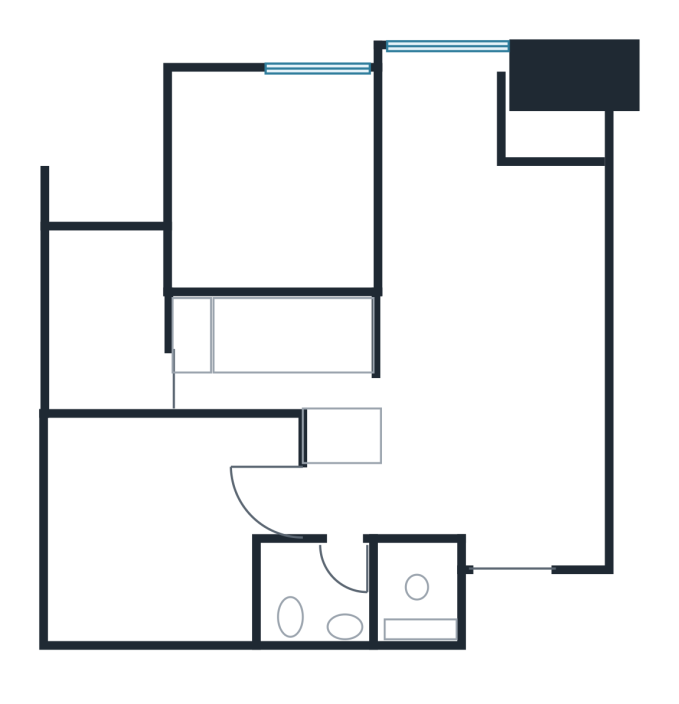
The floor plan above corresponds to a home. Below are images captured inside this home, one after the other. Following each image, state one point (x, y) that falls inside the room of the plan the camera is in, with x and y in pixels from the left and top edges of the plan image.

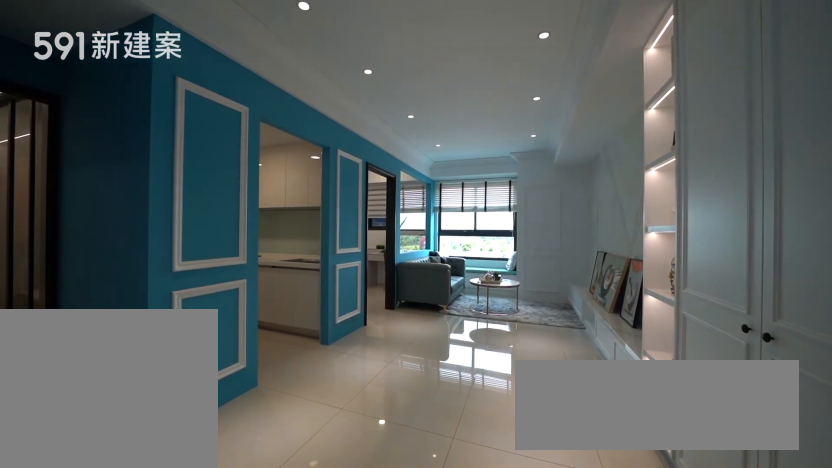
(492, 409)
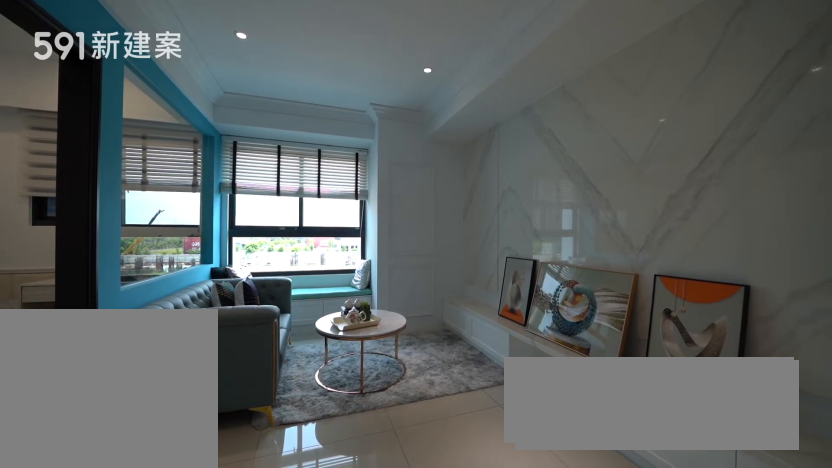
(484, 218)
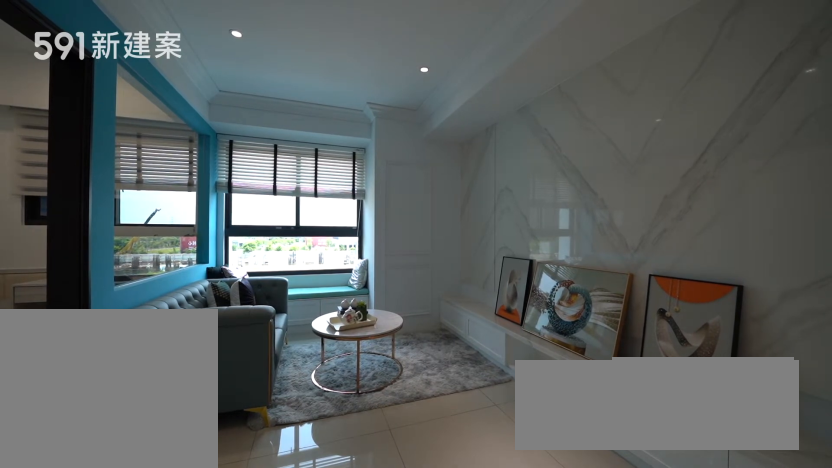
(484, 218)
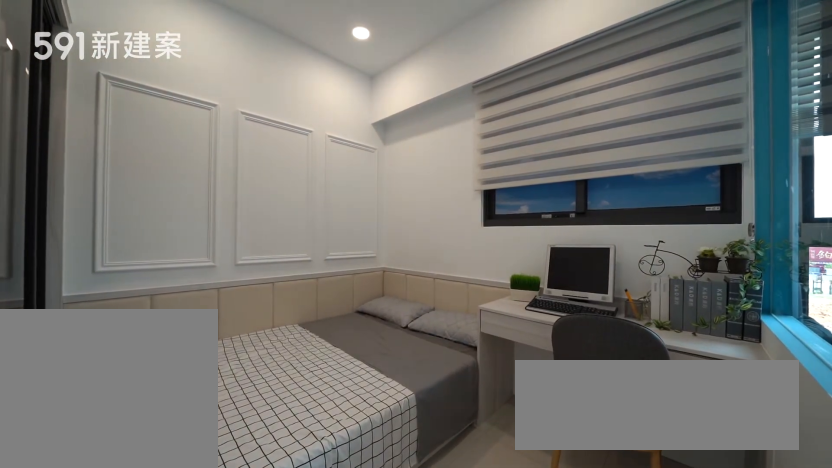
(271, 178)
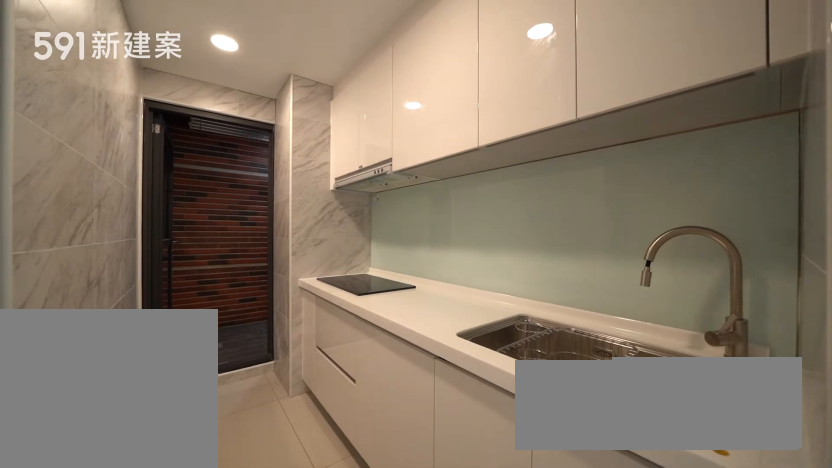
(279, 359)
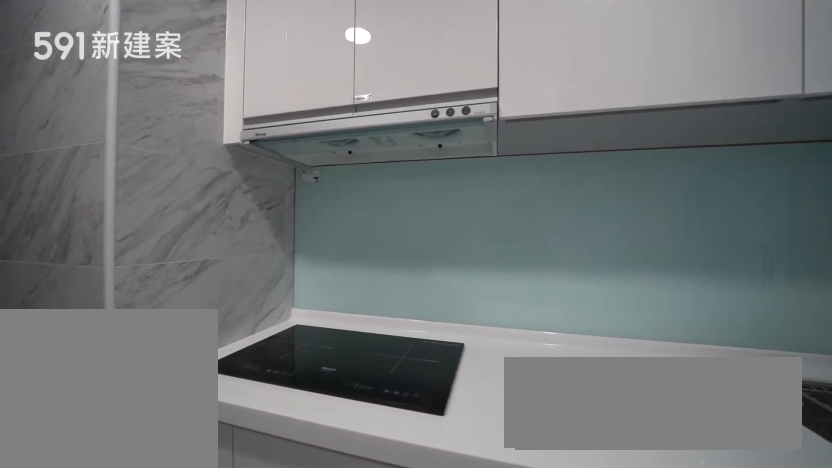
(279, 359)
